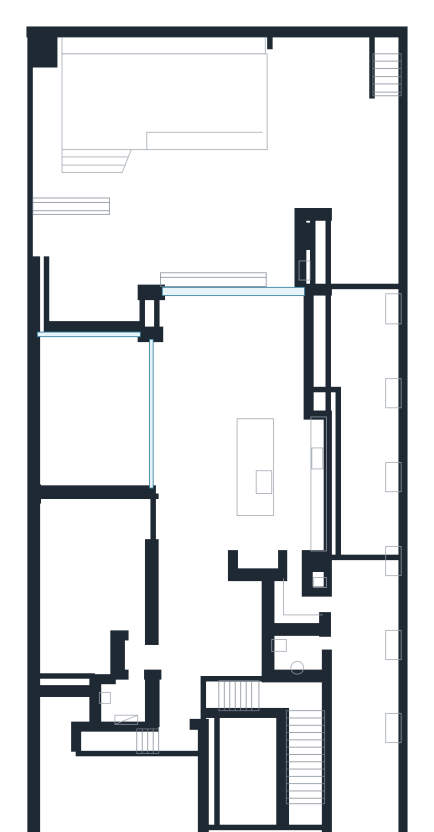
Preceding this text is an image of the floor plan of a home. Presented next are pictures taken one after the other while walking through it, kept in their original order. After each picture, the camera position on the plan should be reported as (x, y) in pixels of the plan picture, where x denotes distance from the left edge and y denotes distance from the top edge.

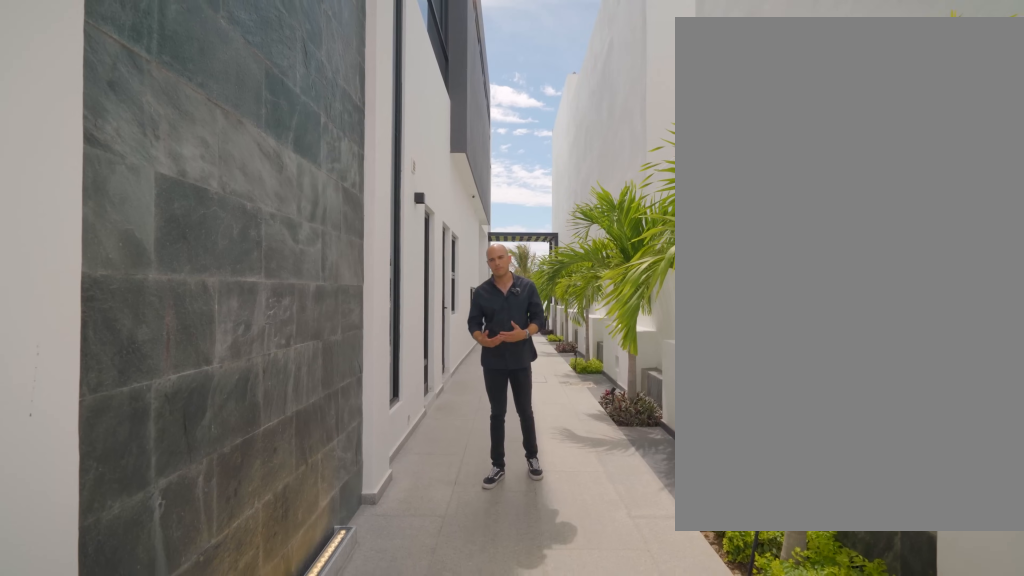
(370, 809)
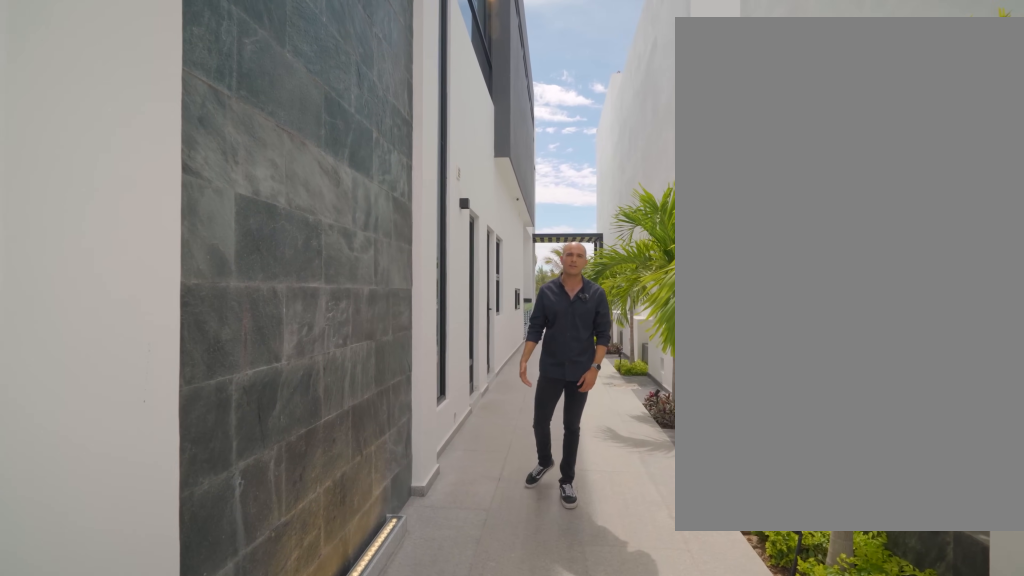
(370, 809)
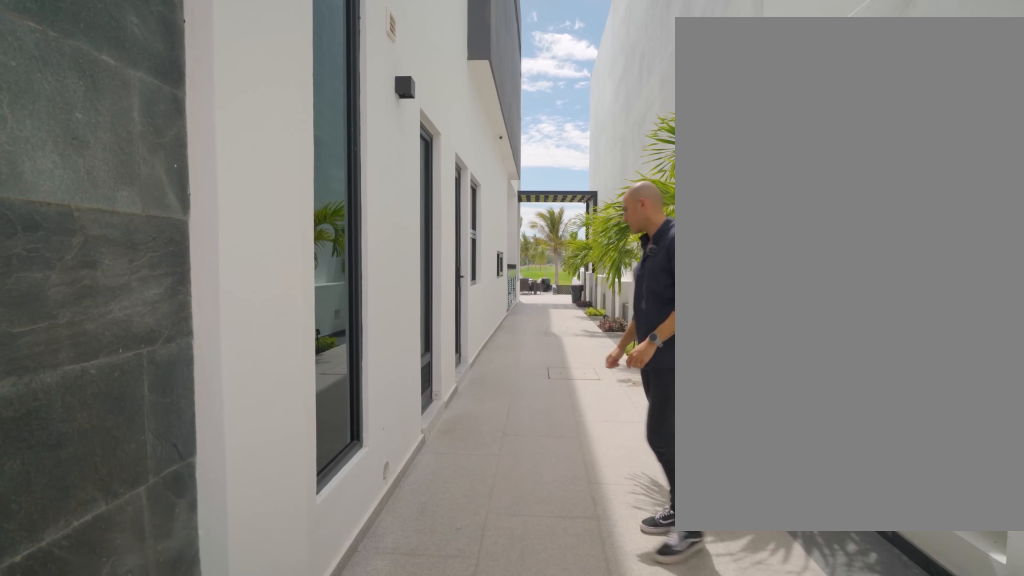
(359, 762)
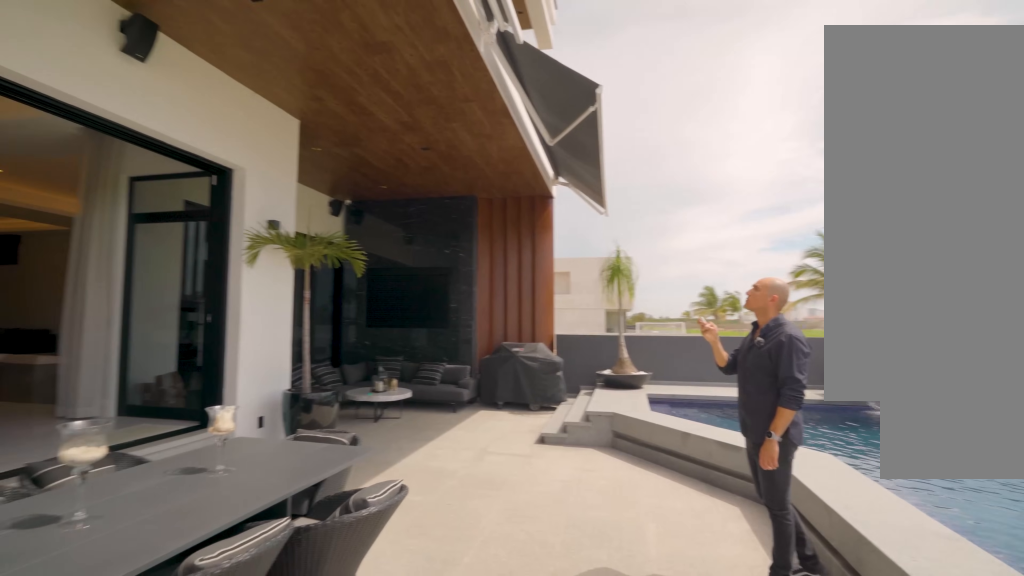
(283, 214)
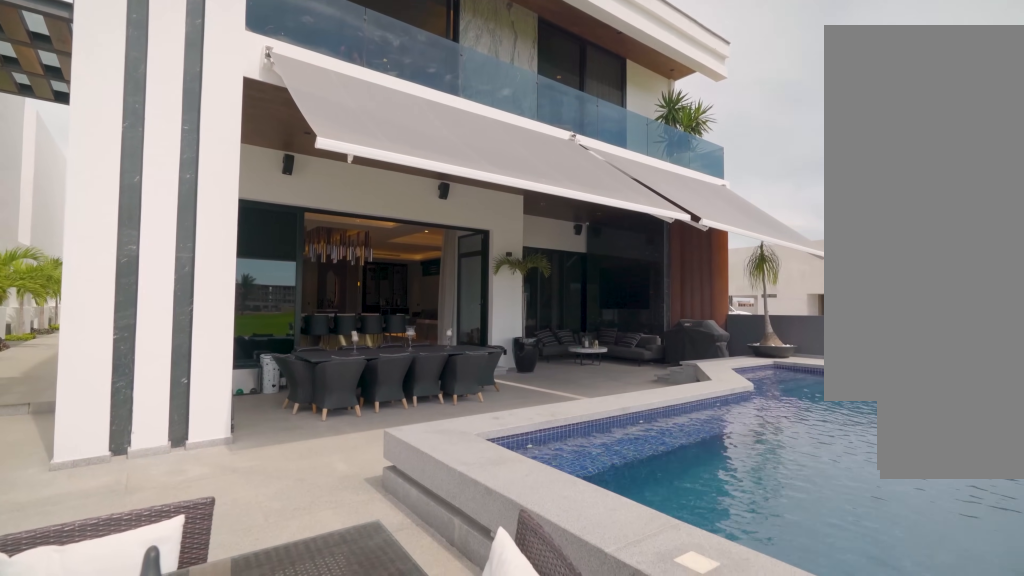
(302, 141)
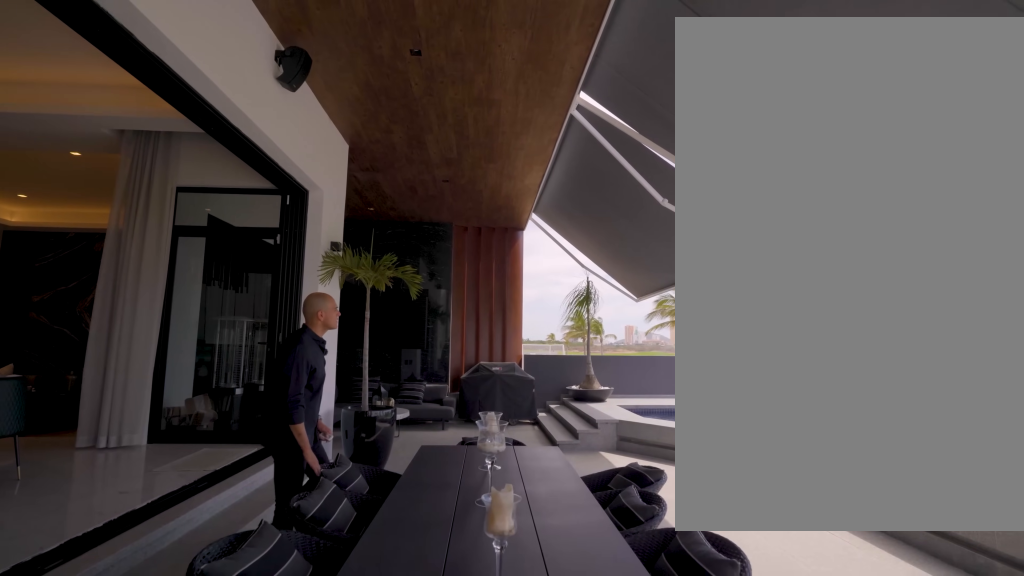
(288, 214)
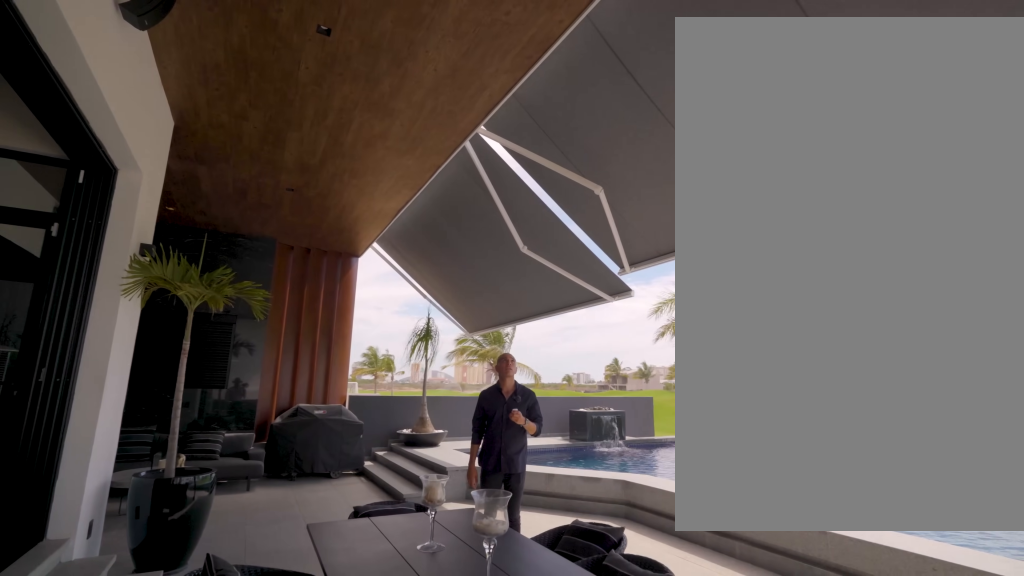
(290, 212)
